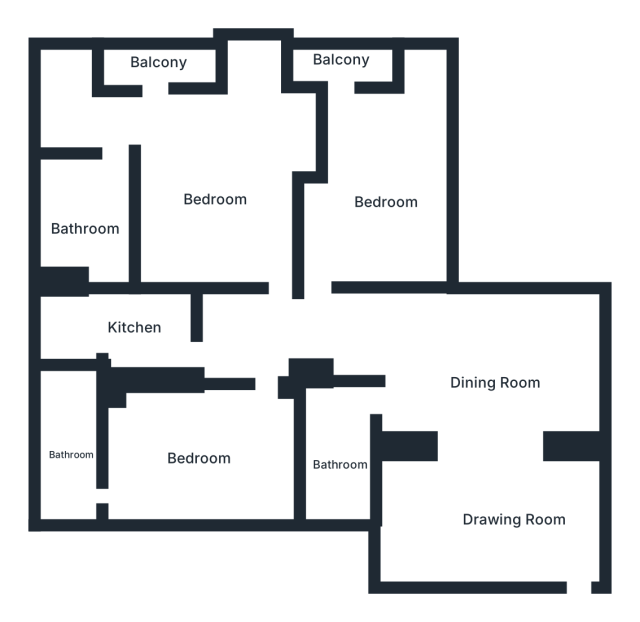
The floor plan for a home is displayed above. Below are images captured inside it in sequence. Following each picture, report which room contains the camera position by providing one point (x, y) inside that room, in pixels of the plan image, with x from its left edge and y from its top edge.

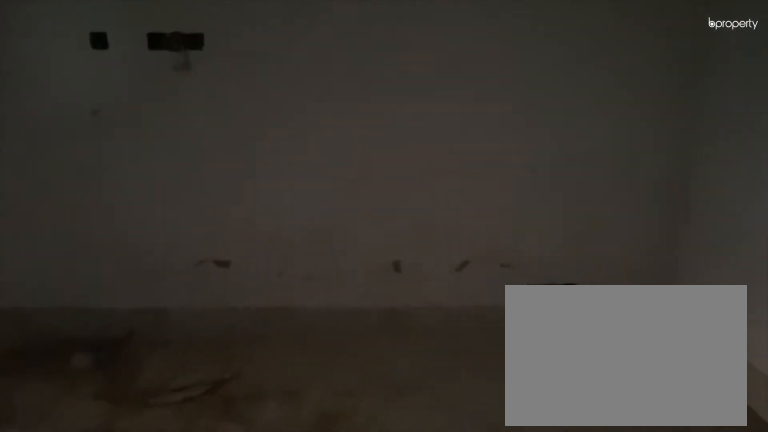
(499, 383)
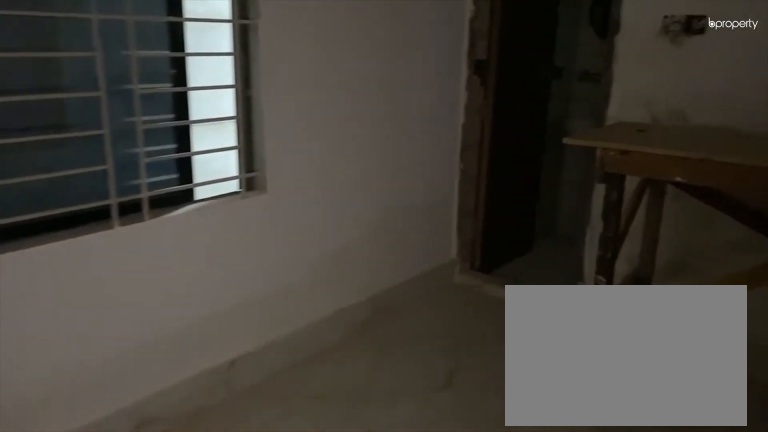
(201, 461)
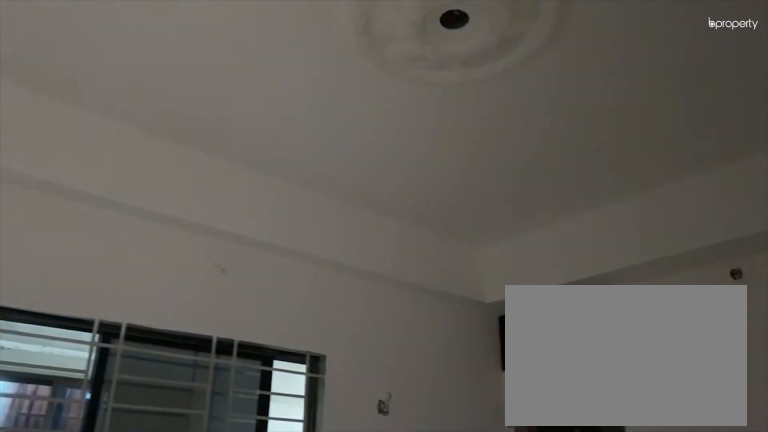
(201, 461)
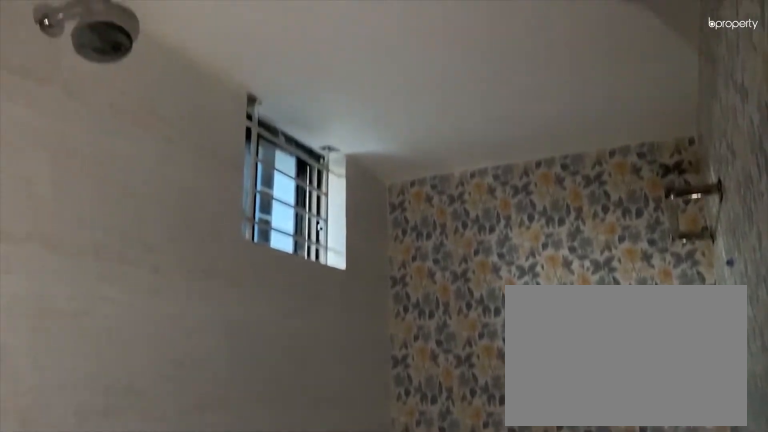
(73, 458)
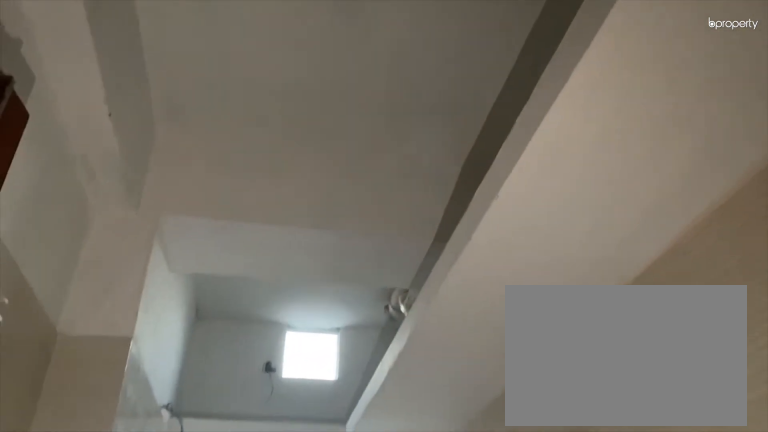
(132, 326)
